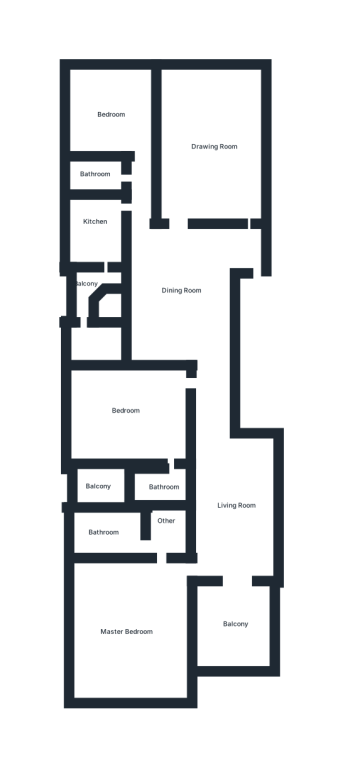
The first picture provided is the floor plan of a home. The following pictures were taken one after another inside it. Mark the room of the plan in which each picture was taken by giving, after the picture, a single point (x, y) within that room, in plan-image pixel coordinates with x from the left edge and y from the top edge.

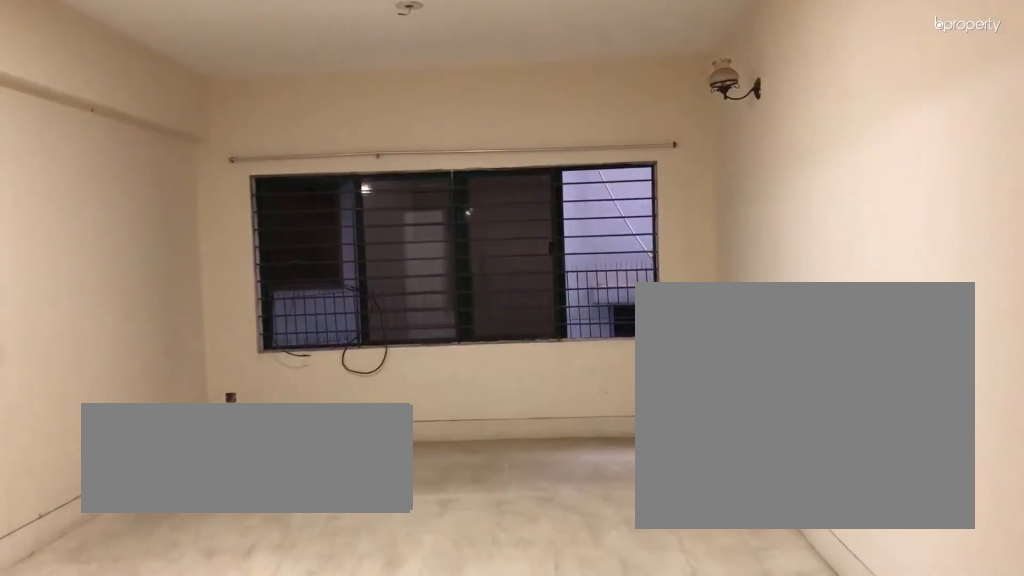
(202, 149)
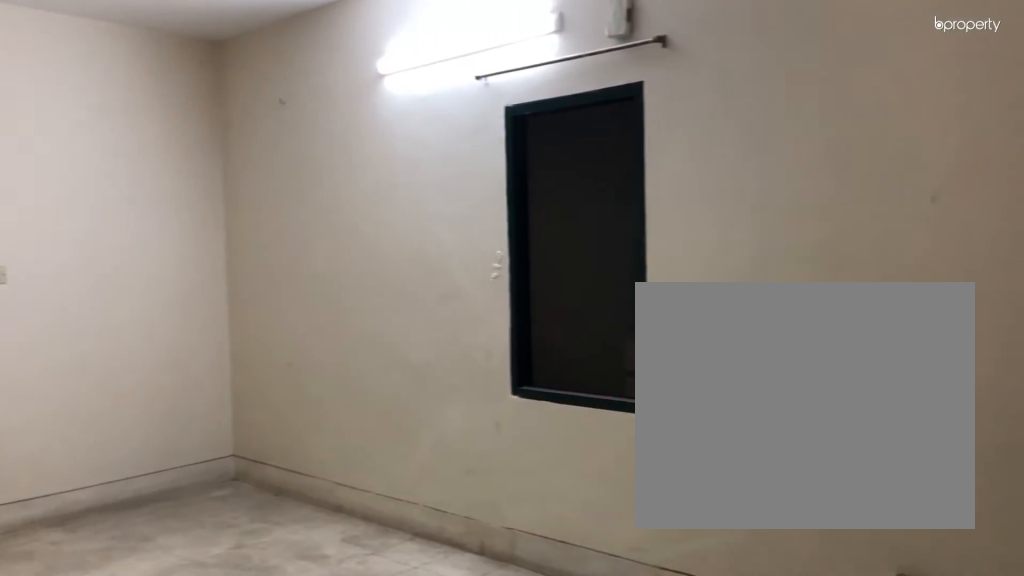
(181, 283)
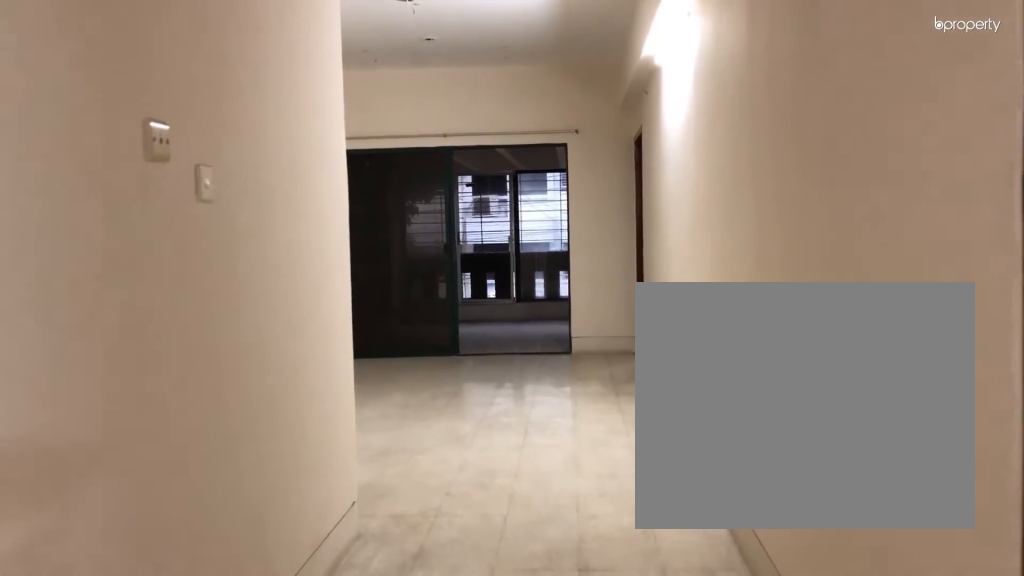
(238, 507)
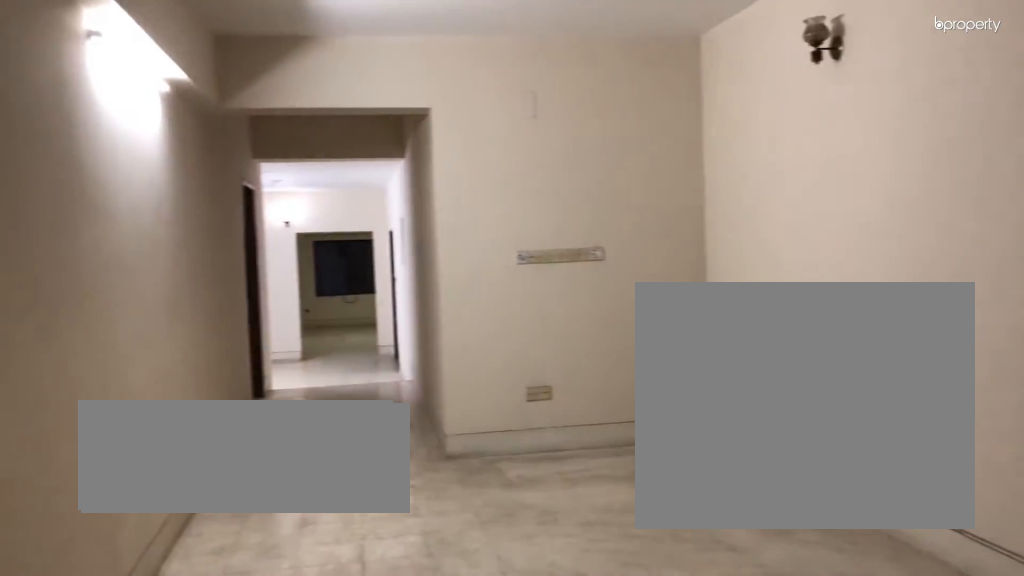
(238, 507)
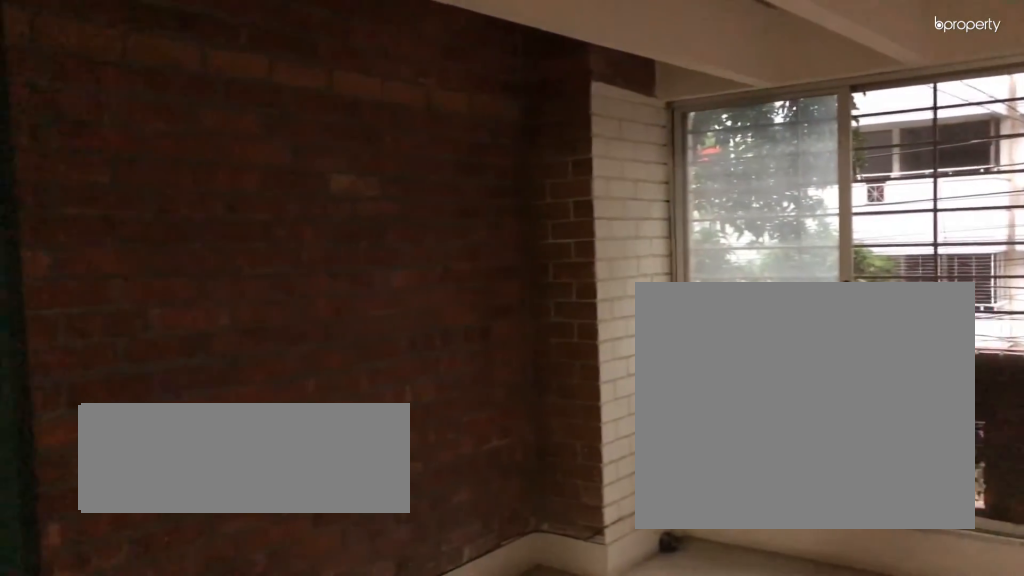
(233, 624)
